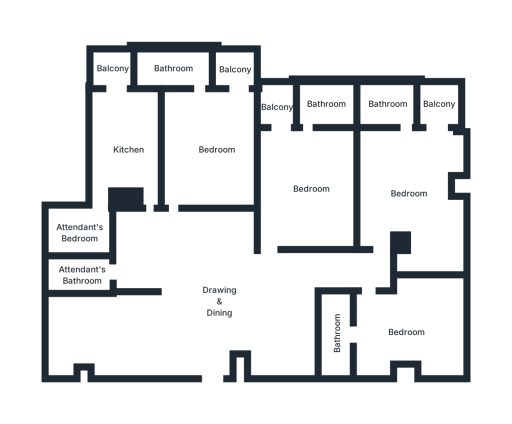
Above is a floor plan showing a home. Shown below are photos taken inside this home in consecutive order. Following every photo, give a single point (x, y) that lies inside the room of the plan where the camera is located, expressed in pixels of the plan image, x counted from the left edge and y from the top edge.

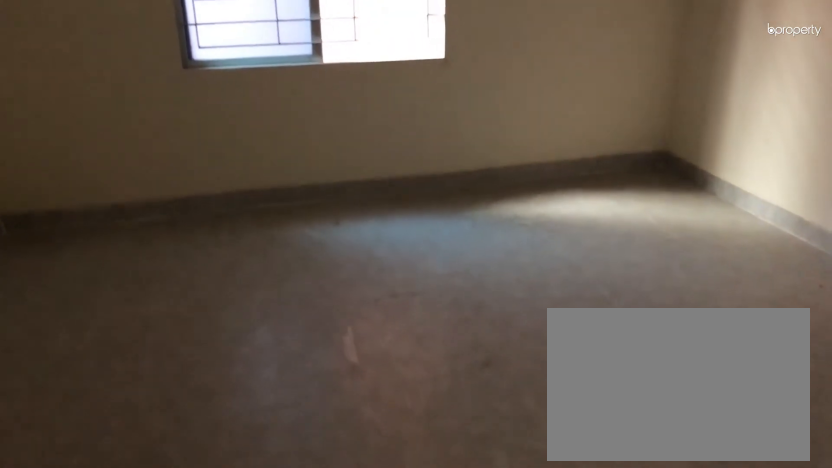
(405, 333)
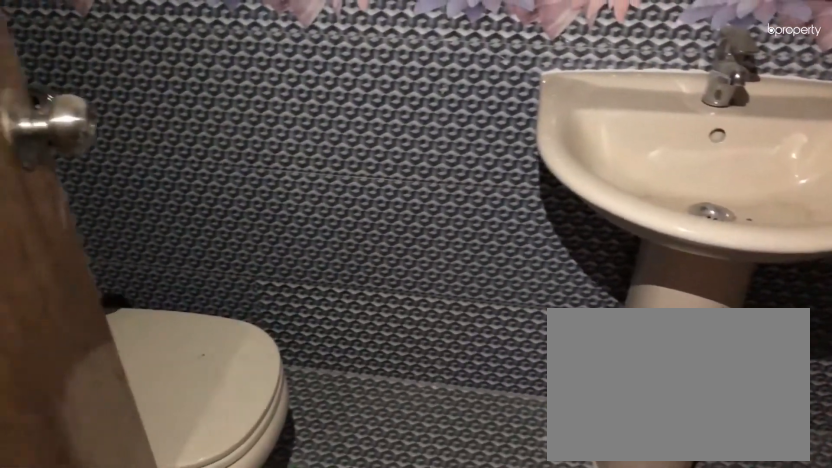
(337, 333)
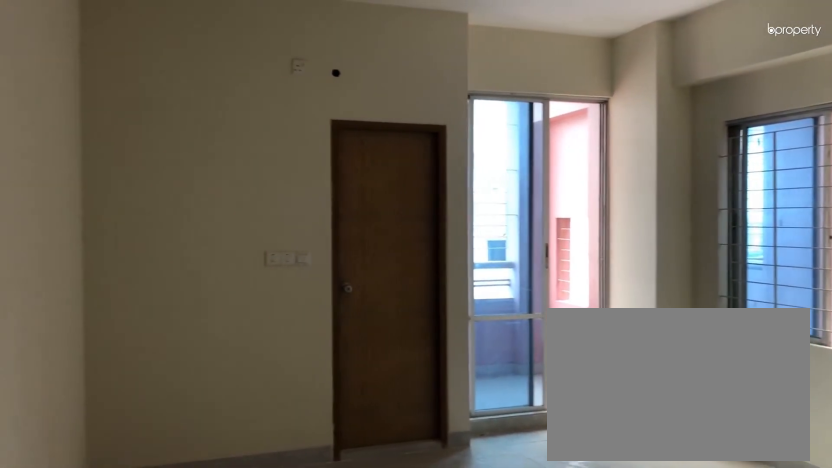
(410, 193)
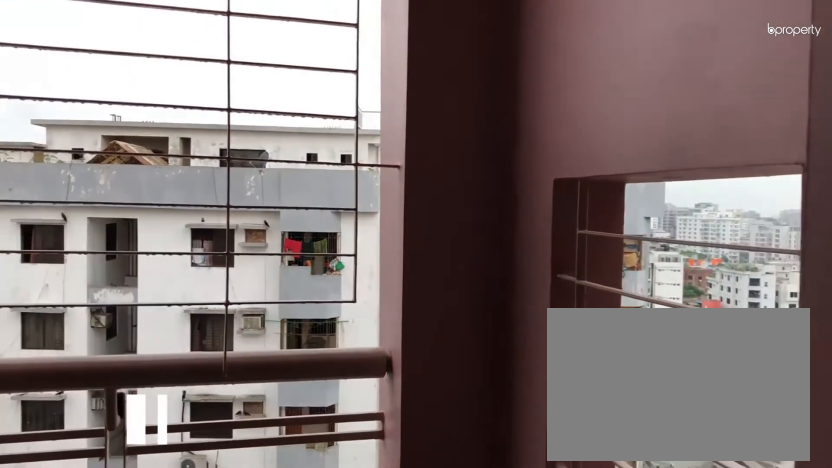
(439, 105)
